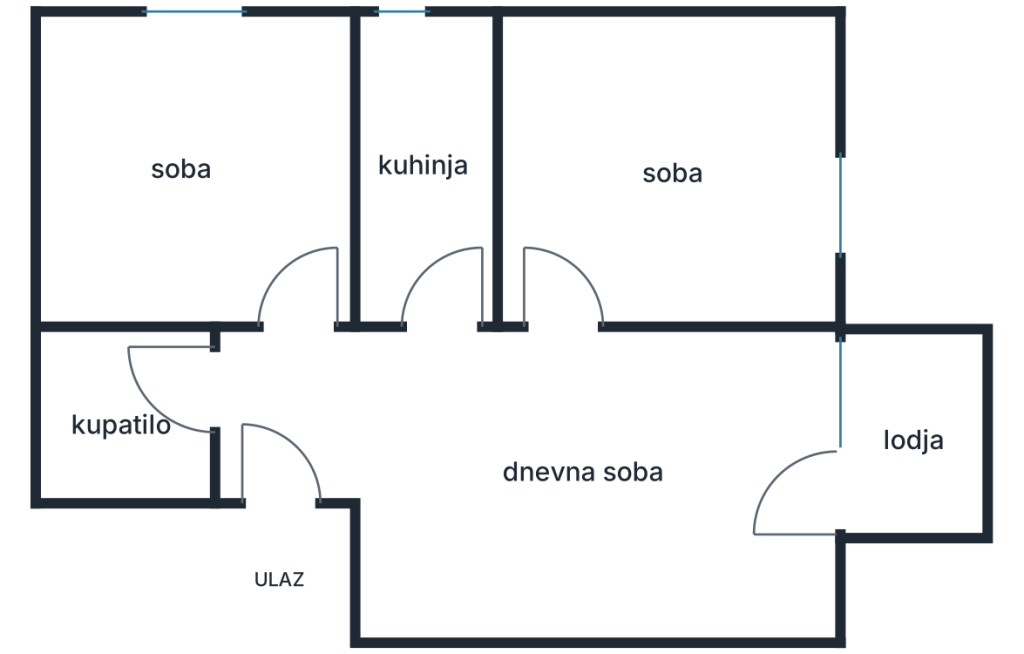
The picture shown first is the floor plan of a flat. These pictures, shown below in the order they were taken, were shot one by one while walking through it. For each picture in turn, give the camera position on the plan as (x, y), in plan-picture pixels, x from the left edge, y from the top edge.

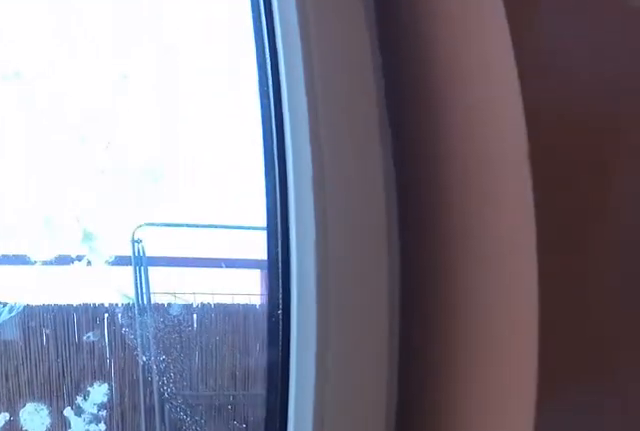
(761, 480)
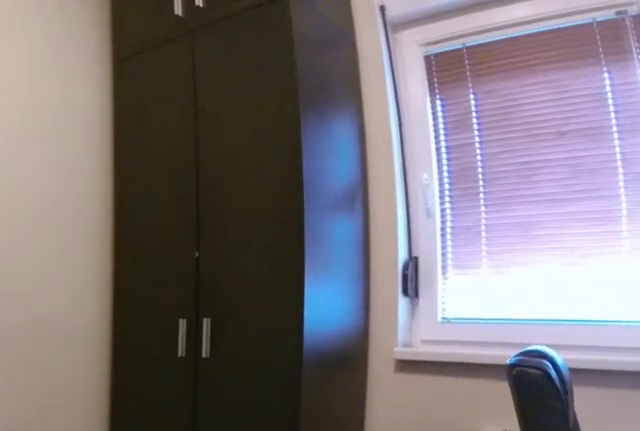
(582, 253)
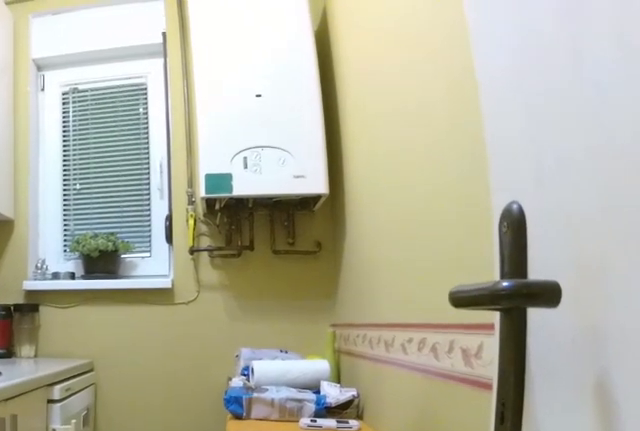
(447, 359)
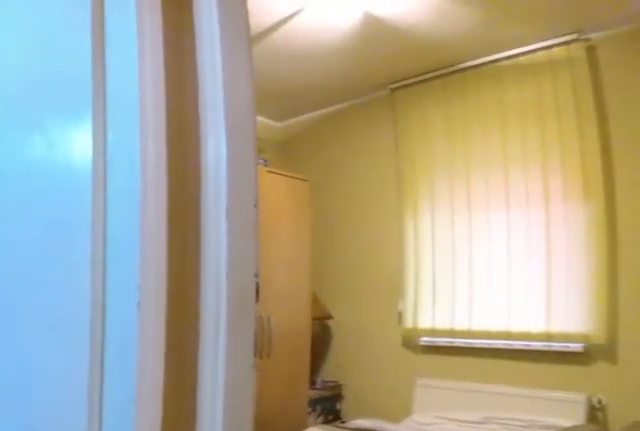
(334, 383)
